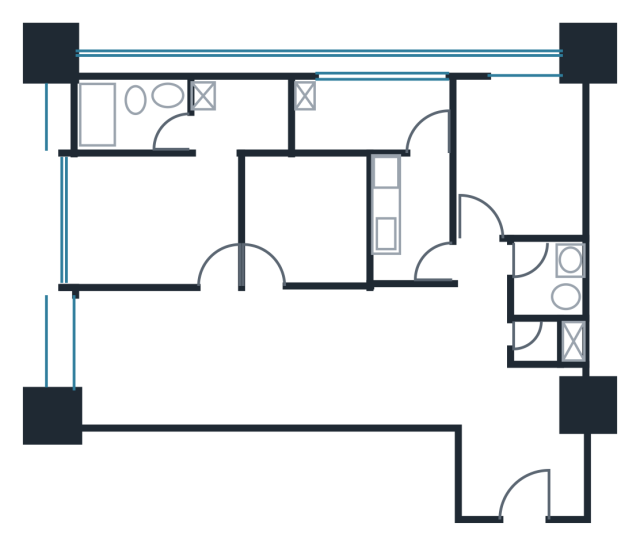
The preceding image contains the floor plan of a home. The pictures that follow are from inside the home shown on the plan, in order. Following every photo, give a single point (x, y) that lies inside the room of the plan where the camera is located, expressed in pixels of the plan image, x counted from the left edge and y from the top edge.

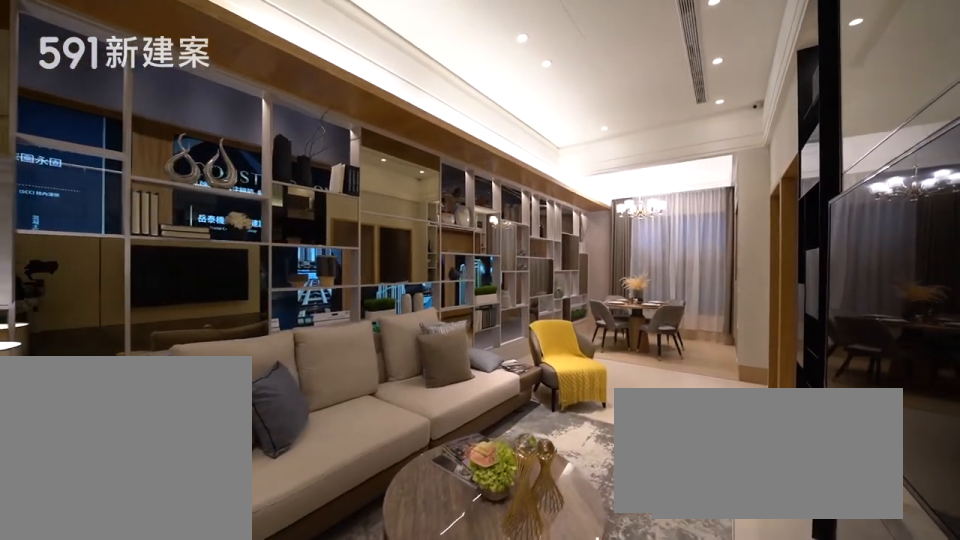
(342, 358)
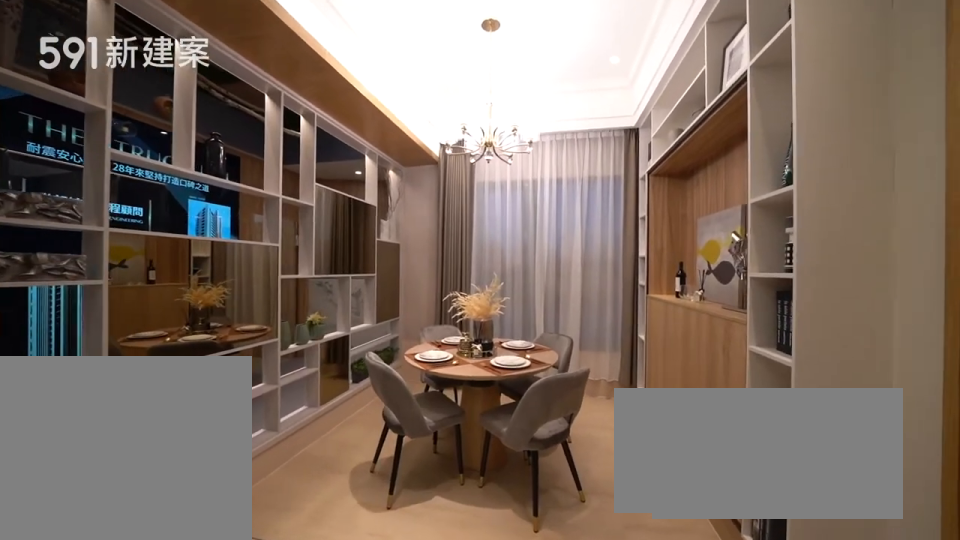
(134, 357)
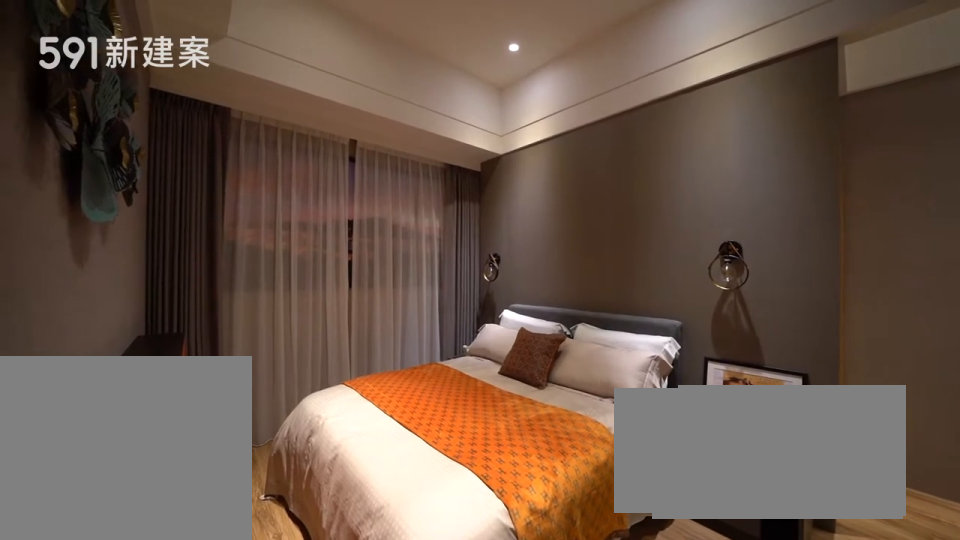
(173, 192)
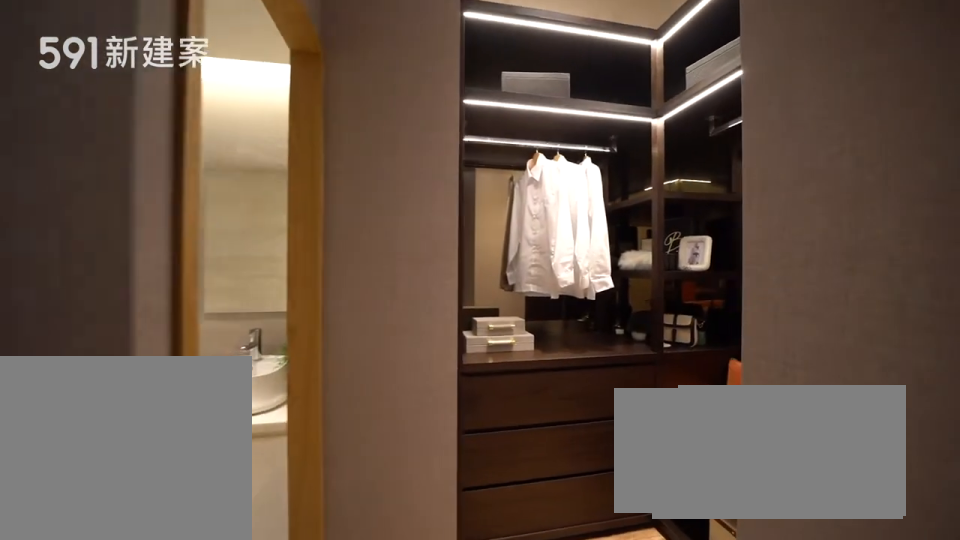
(173, 192)
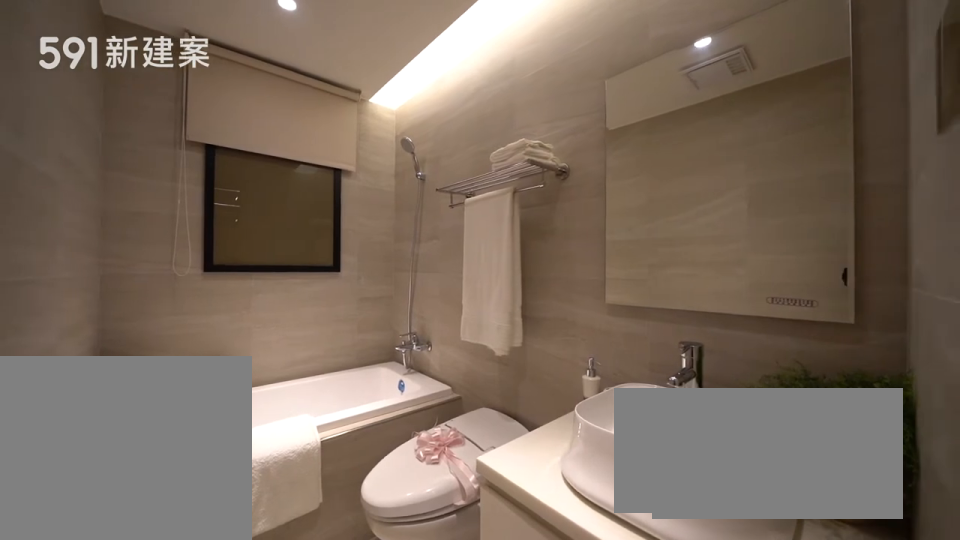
(130, 113)
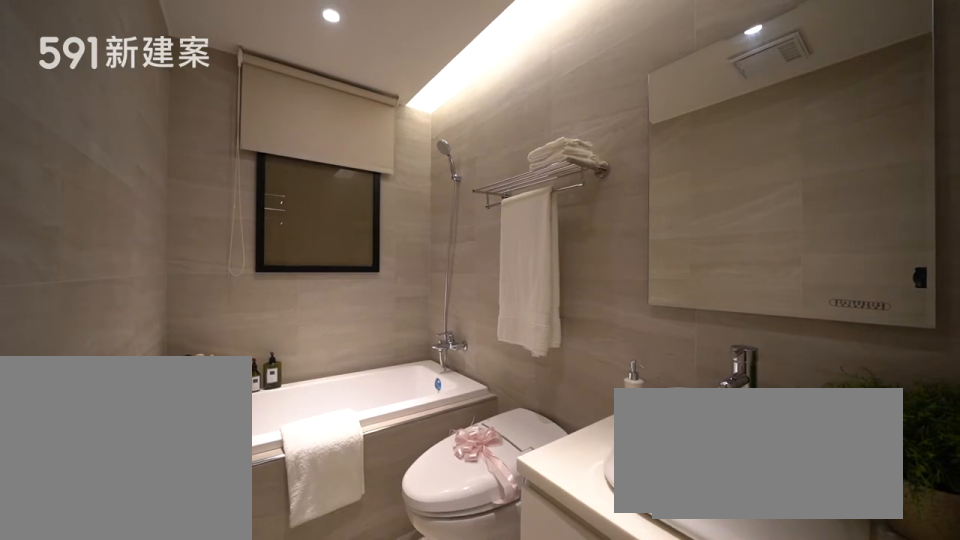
(130, 113)
